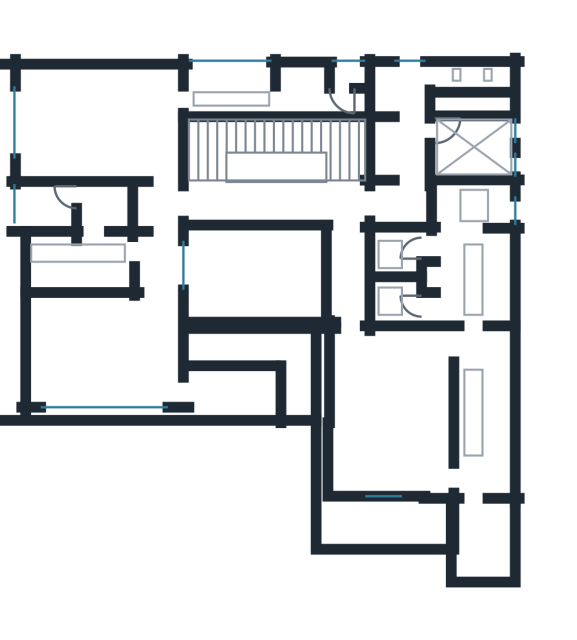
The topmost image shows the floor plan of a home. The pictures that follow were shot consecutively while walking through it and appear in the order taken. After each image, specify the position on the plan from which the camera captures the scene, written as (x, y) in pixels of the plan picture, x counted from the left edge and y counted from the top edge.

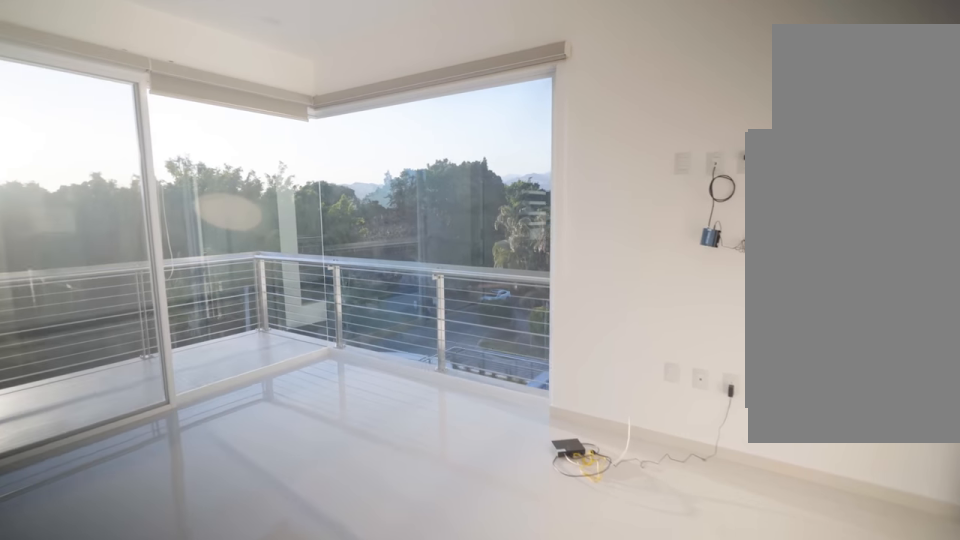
(383, 415)
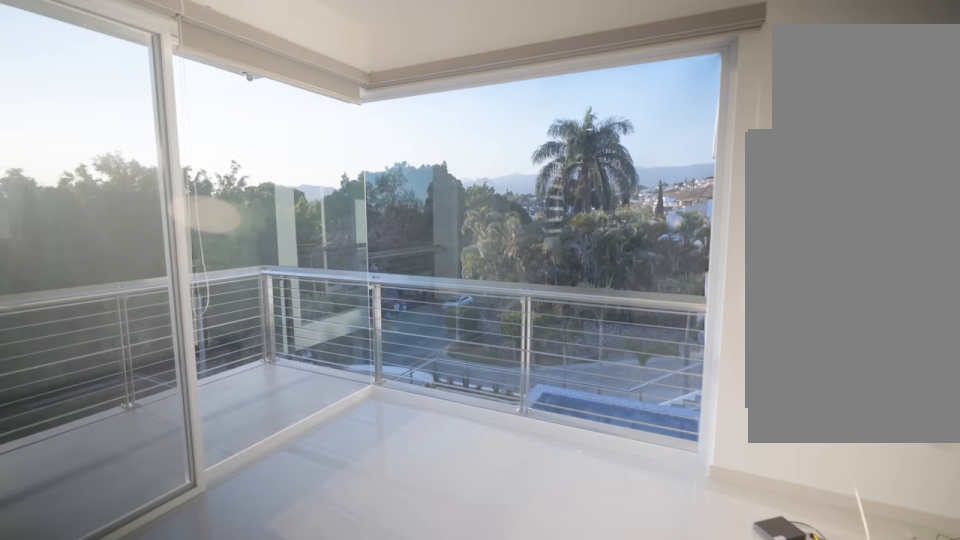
(370, 445)
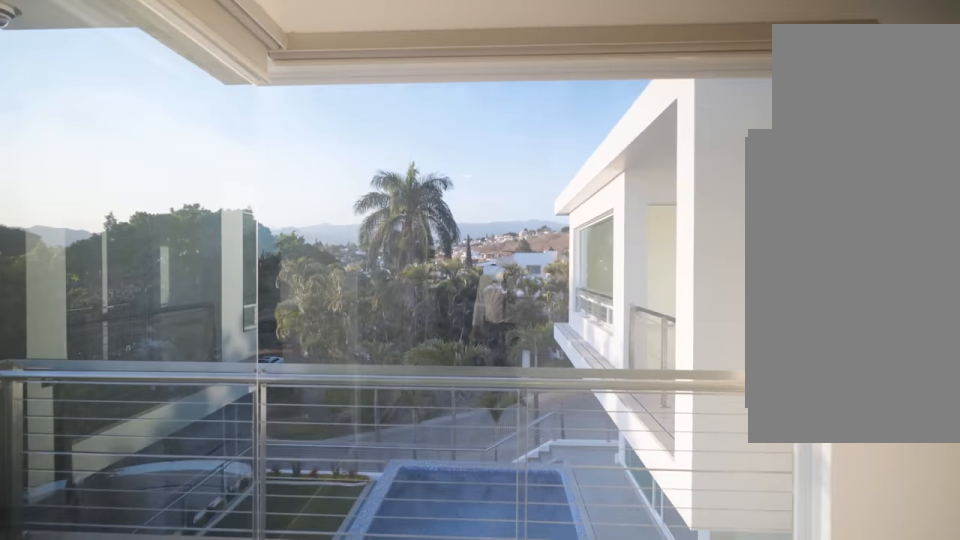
(367, 457)
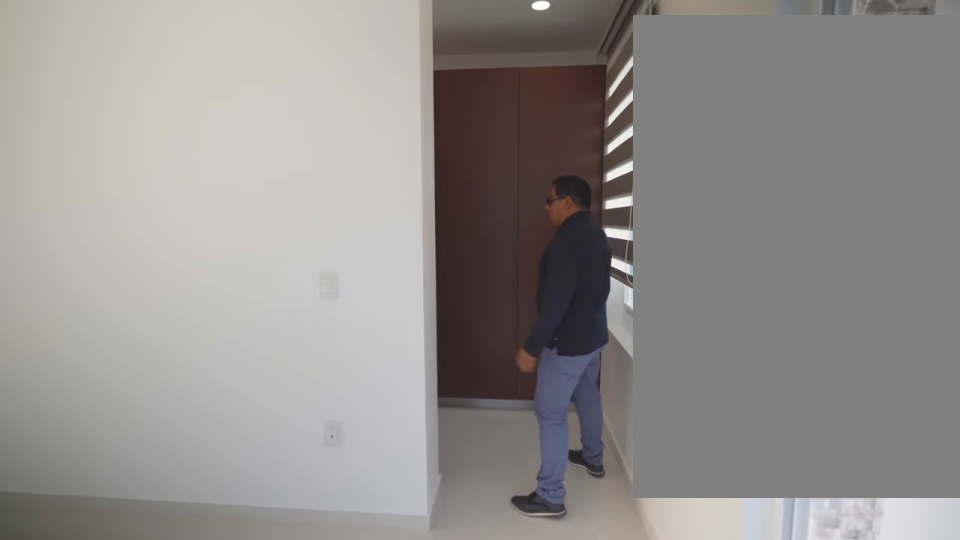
(409, 467)
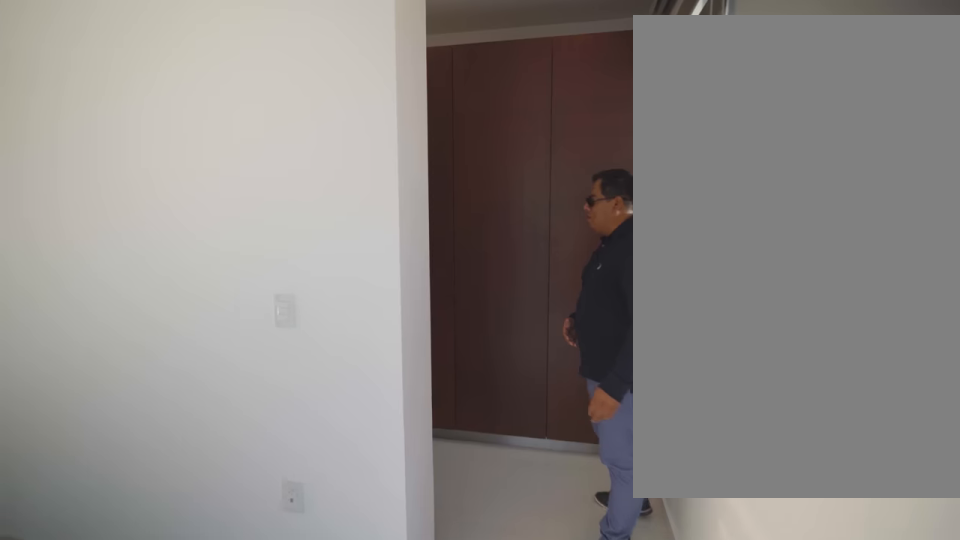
(419, 473)
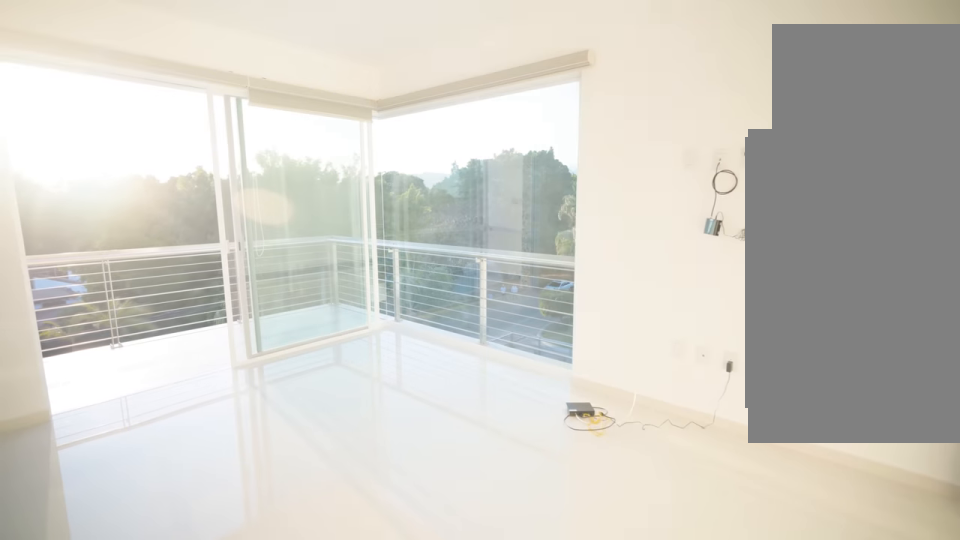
(426, 352)
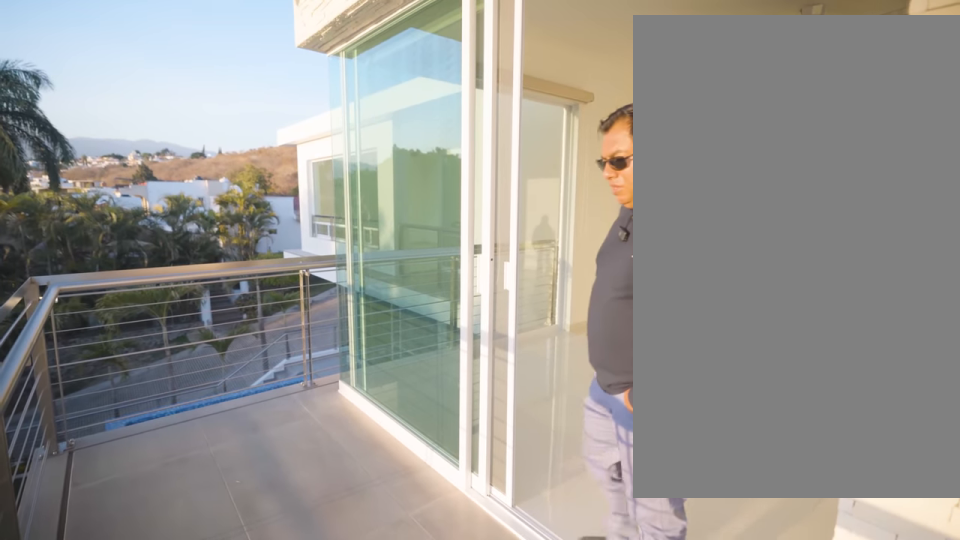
(409, 519)
